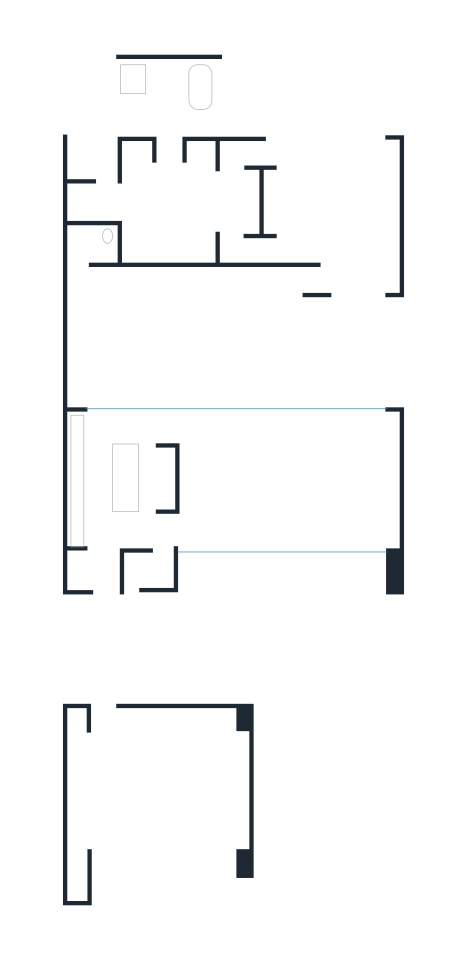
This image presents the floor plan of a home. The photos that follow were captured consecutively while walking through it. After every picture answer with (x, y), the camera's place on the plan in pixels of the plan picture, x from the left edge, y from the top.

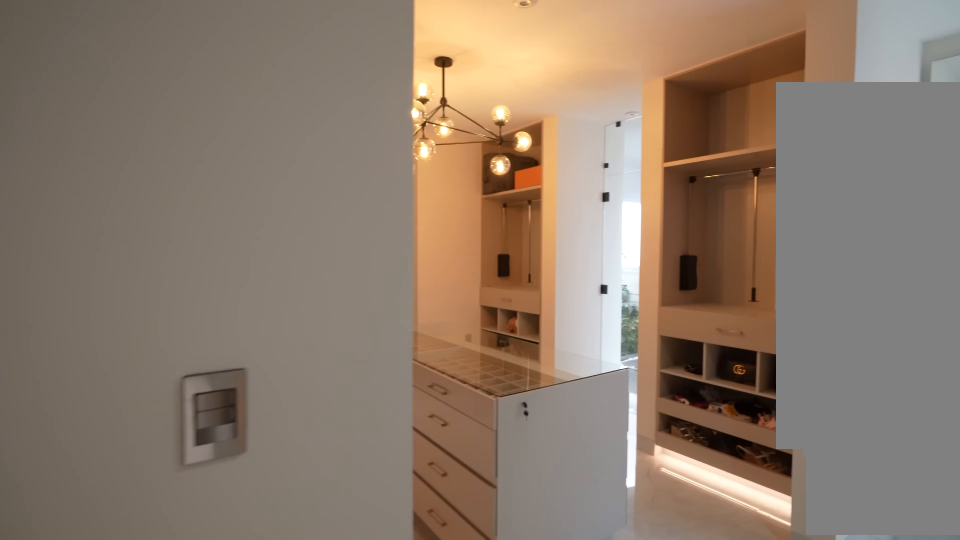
(210, 195)
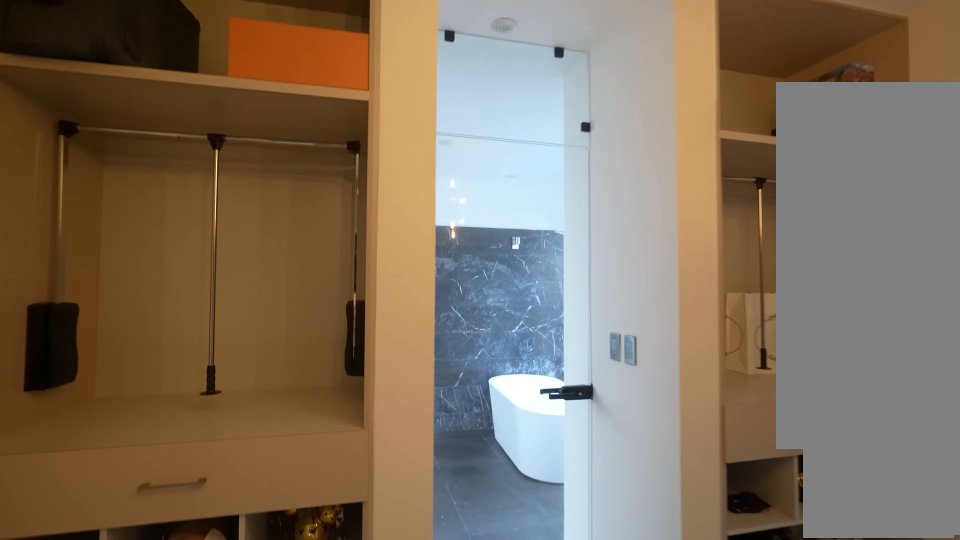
(169, 160)
